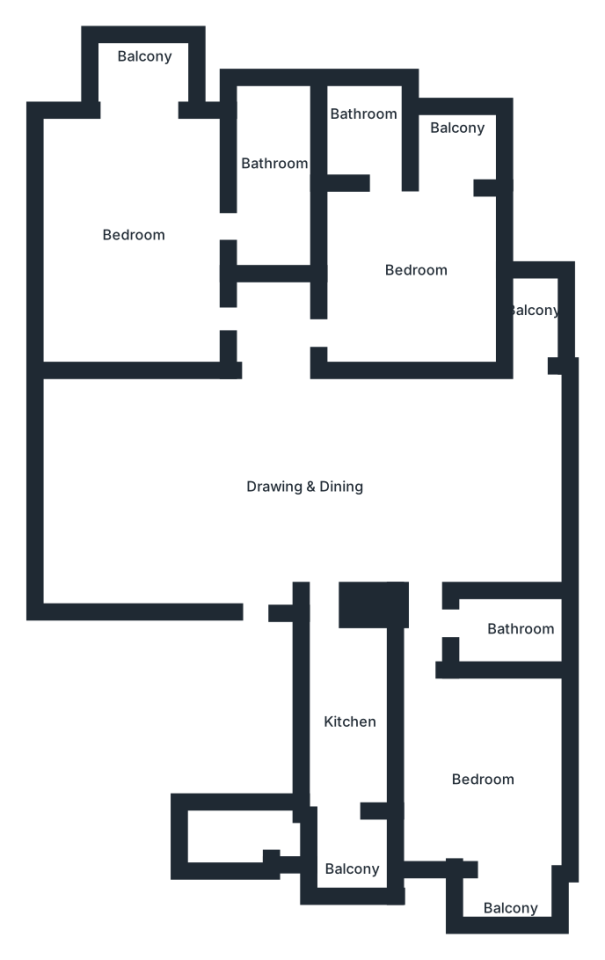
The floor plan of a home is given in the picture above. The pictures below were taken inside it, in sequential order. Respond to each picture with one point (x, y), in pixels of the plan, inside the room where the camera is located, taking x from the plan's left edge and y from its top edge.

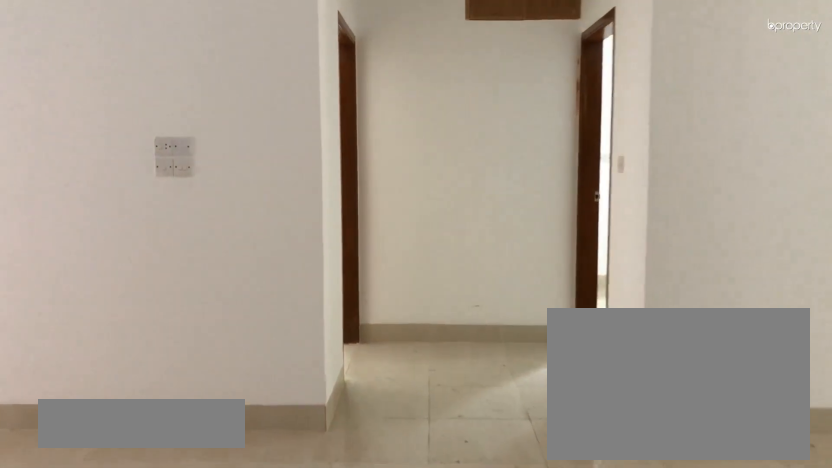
(217, 500)
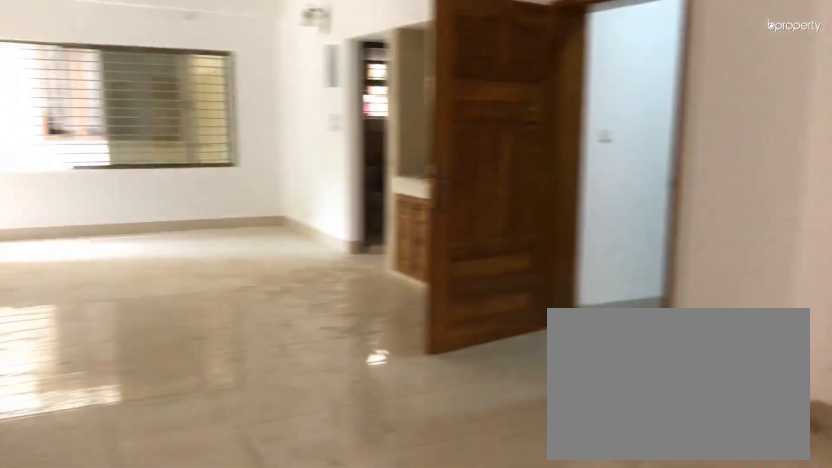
(137, 486)
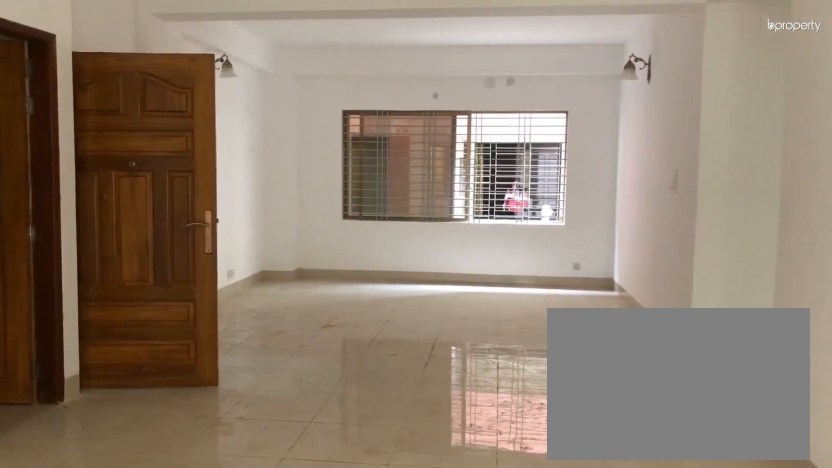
(344, 486)
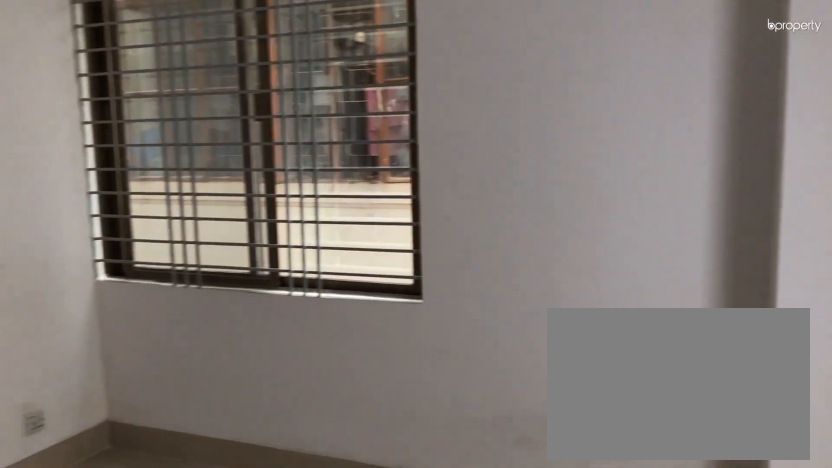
(492, 782)
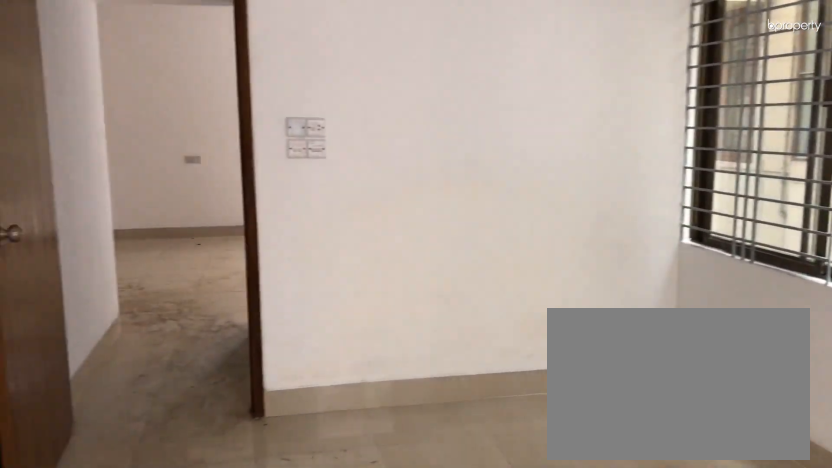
(492, 782)
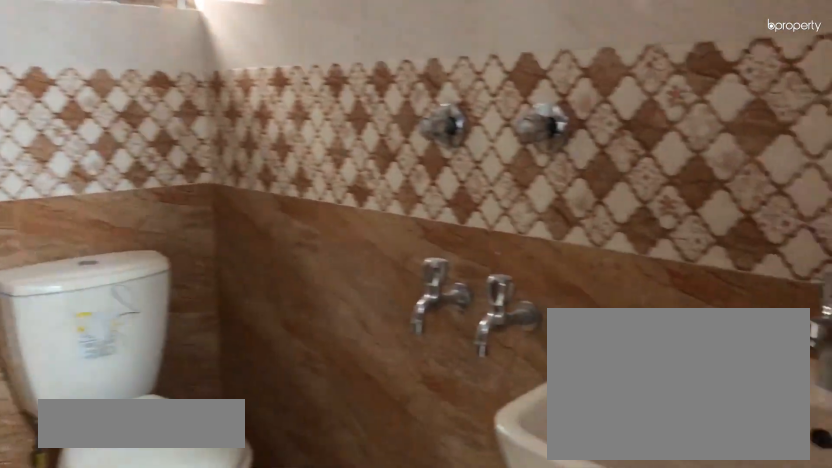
(499, 623)
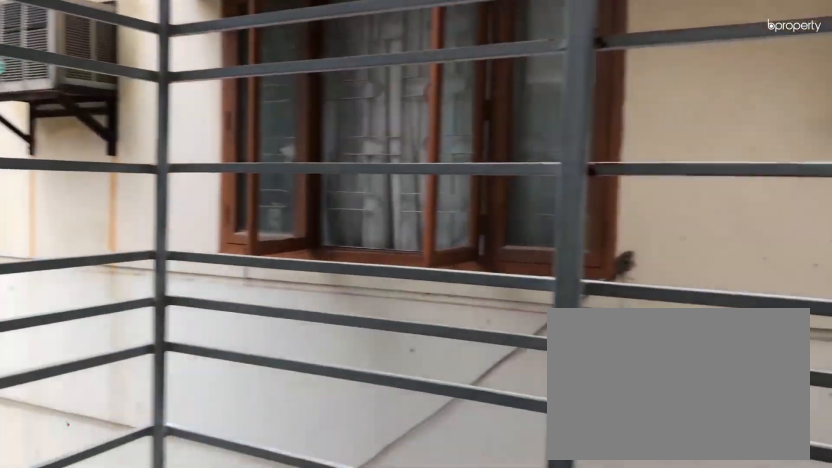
(530, 306)
